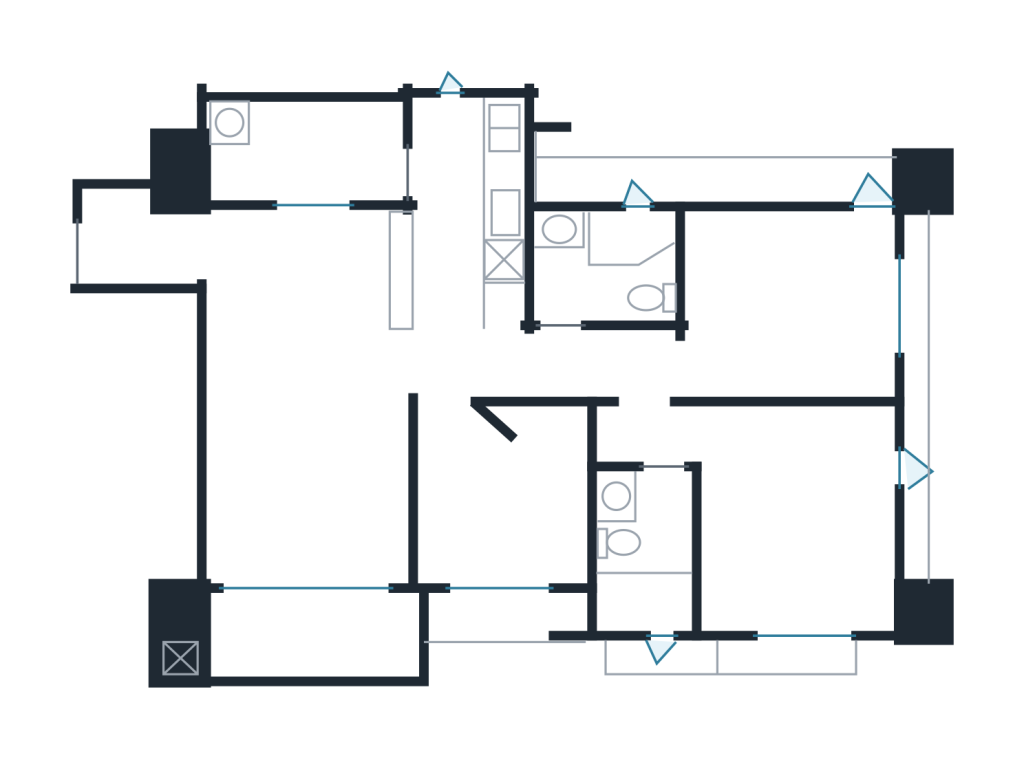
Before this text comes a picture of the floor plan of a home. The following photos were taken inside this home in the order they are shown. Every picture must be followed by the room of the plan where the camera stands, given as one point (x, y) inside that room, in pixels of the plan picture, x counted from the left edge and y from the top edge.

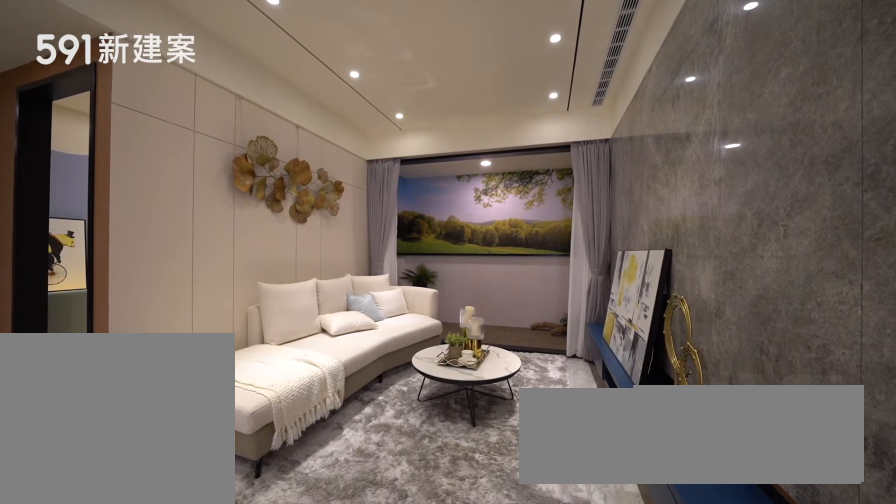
(311, 474)
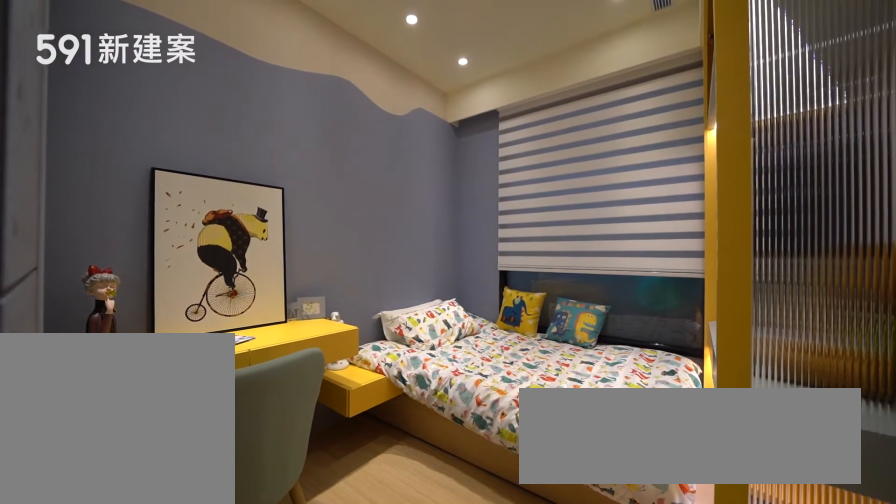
(509, 496)
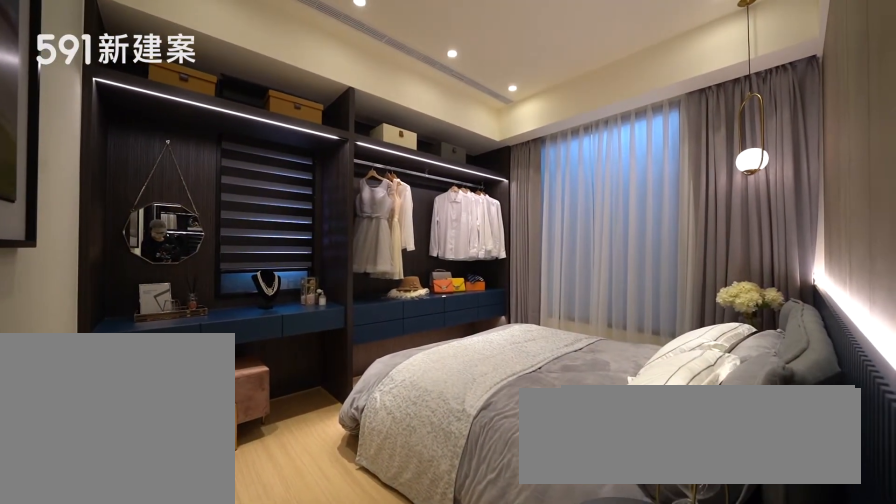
(778, 510)
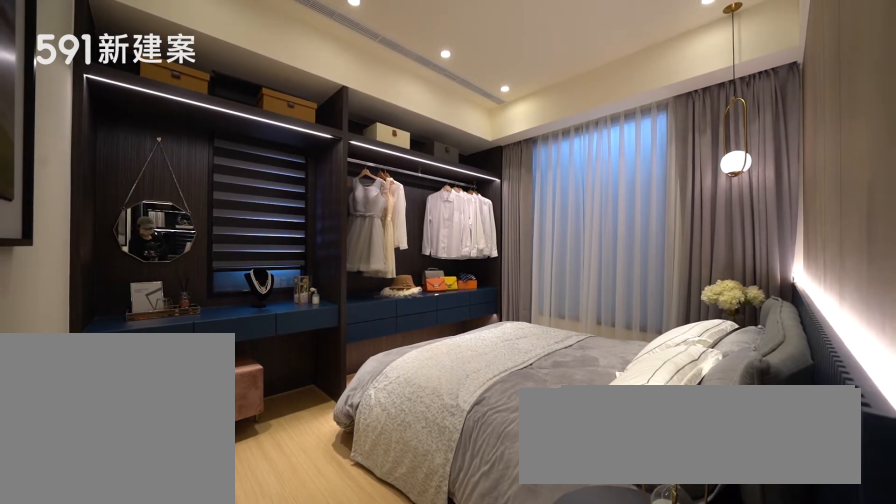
(778, 510)
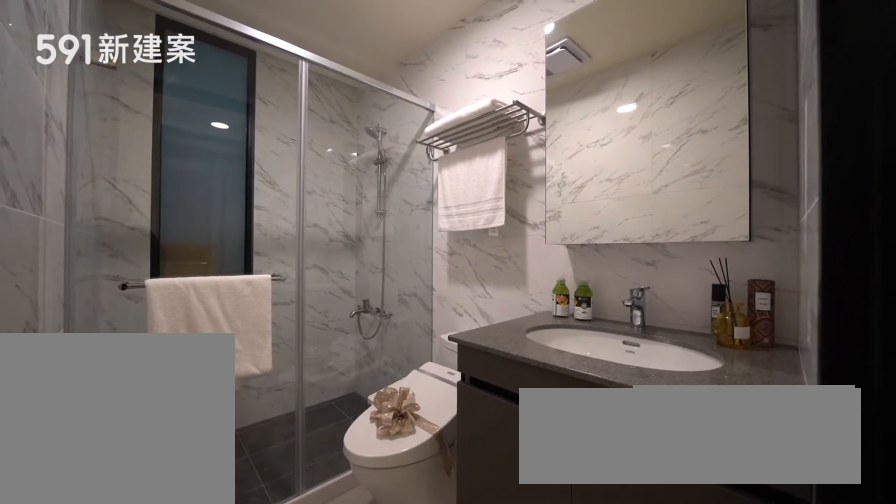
(640, 557)
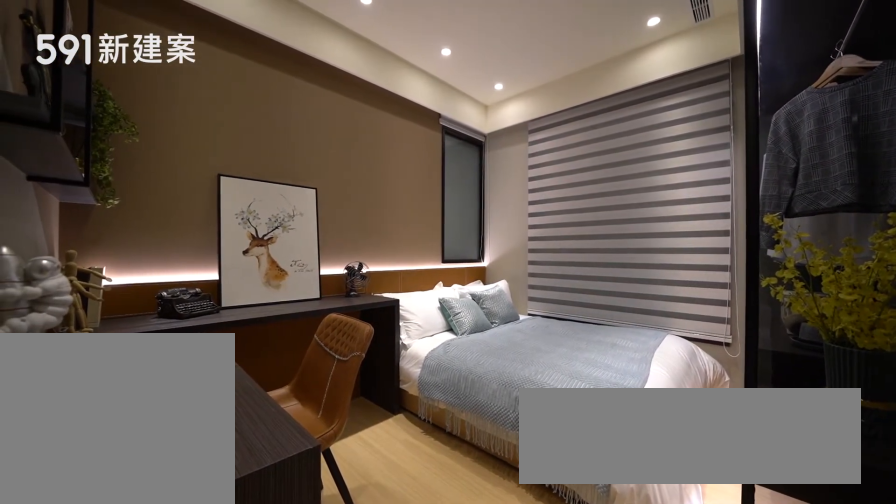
(796, 299)
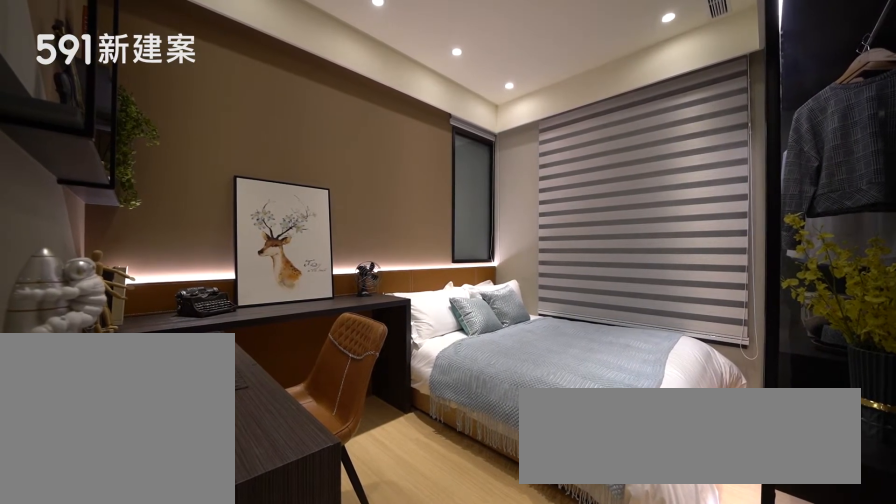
(796, 299)
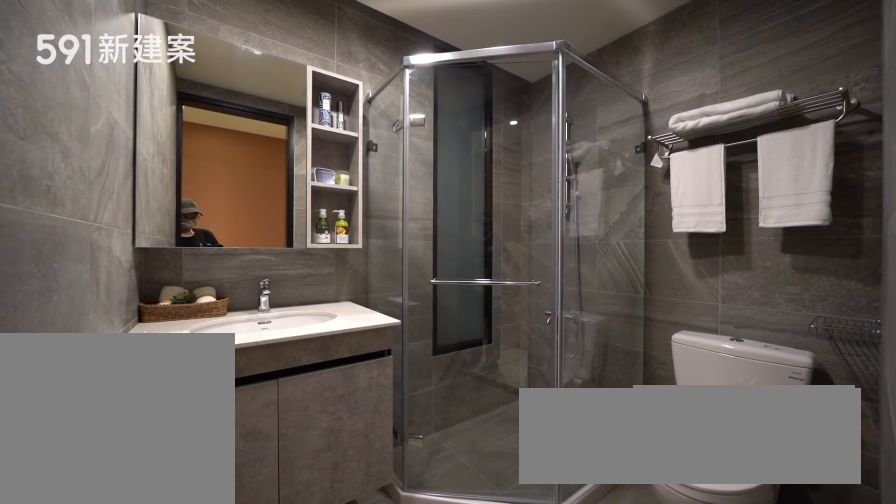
(613, 264)
